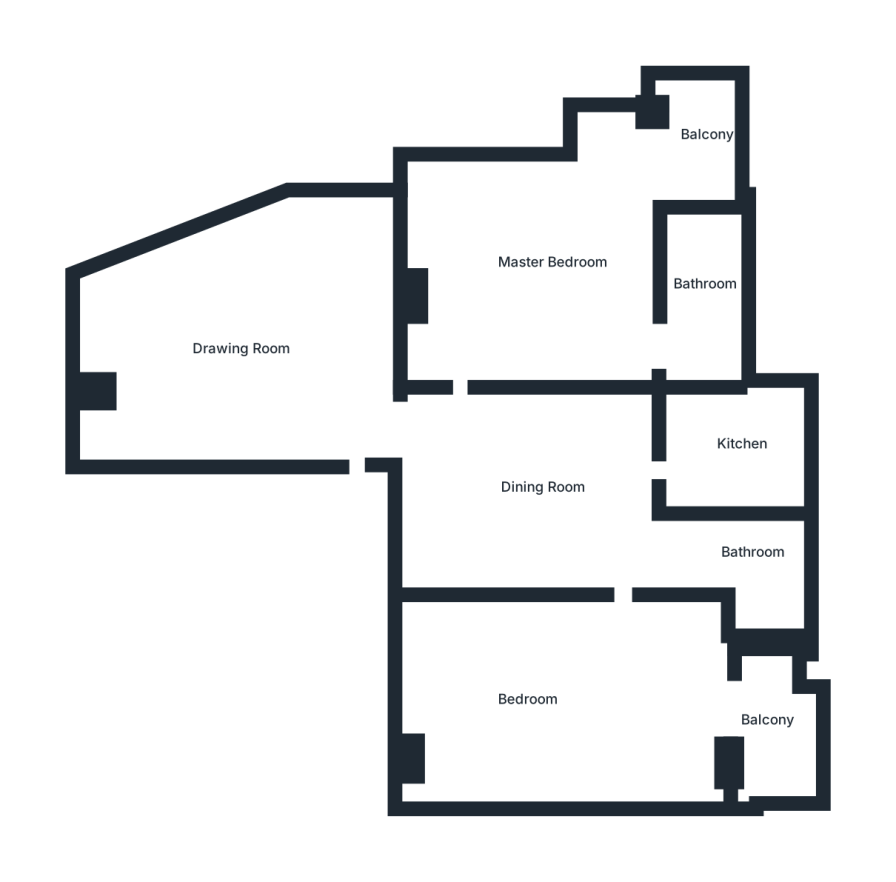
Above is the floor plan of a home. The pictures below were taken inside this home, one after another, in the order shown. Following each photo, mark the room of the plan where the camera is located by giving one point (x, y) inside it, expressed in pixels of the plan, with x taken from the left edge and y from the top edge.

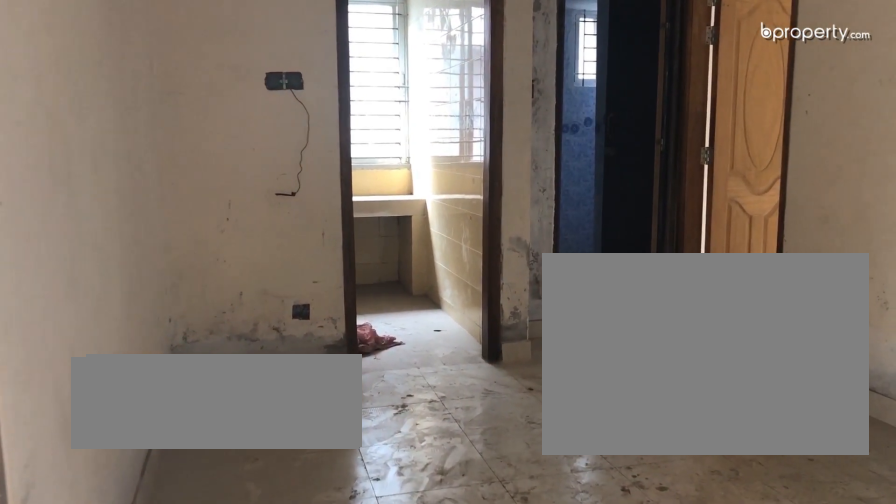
(516, 505)
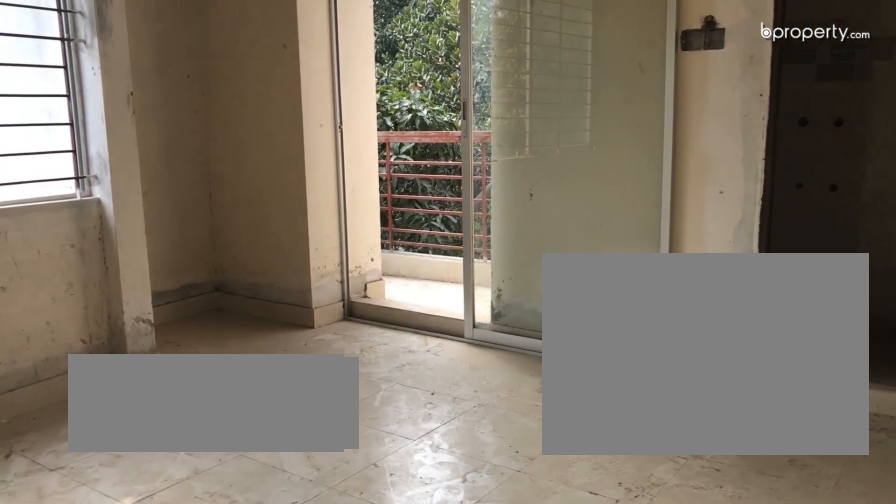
(554, 295)
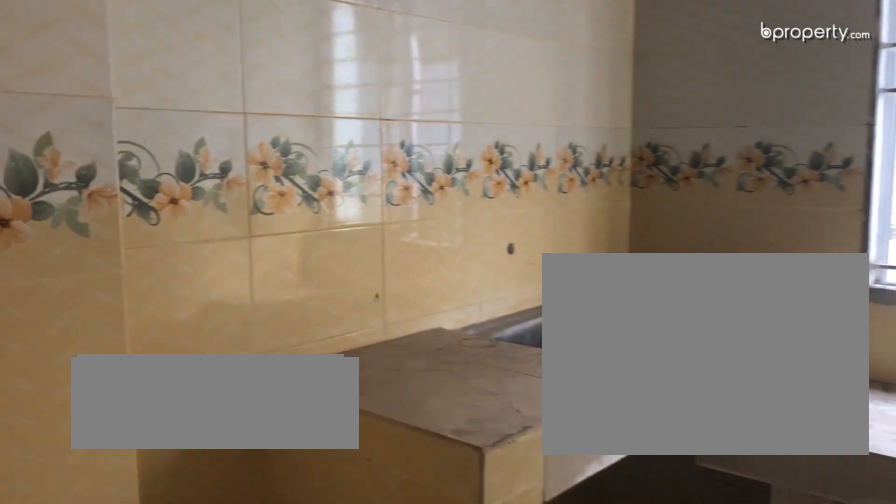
(732, 452)
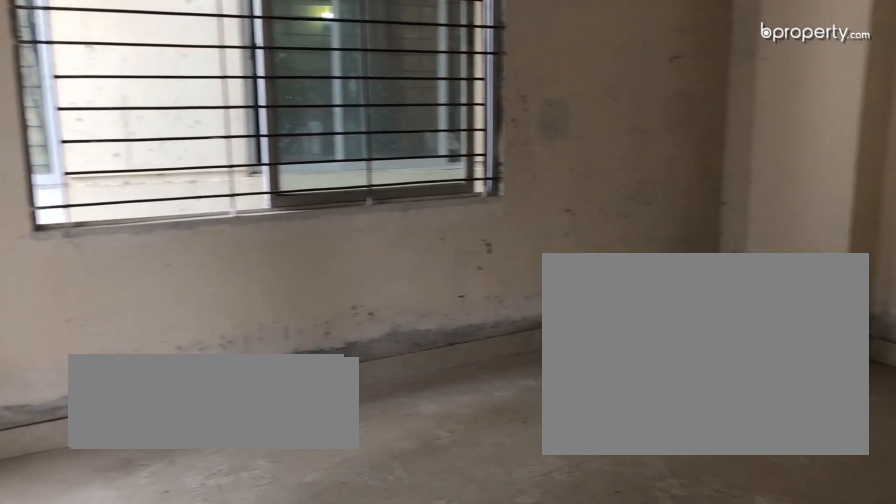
(590, 688)
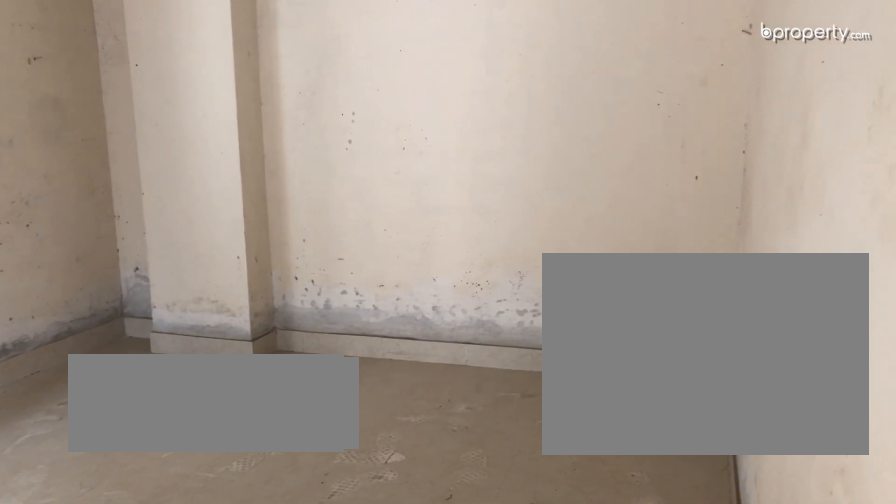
(590, 688)
